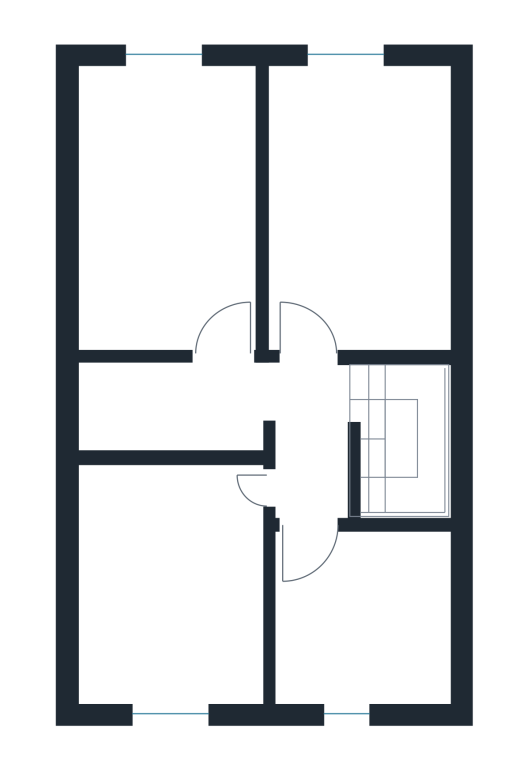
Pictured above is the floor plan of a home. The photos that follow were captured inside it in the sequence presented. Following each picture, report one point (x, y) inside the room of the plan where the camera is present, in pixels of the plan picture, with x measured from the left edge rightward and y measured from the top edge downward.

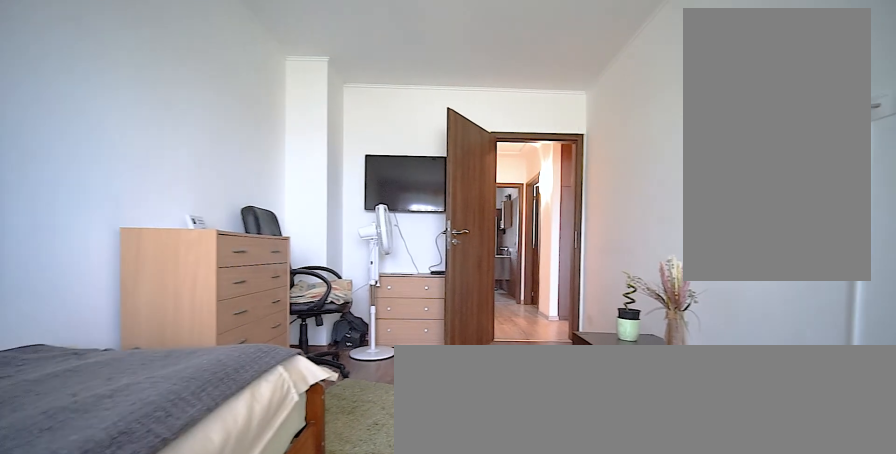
(365, 203)
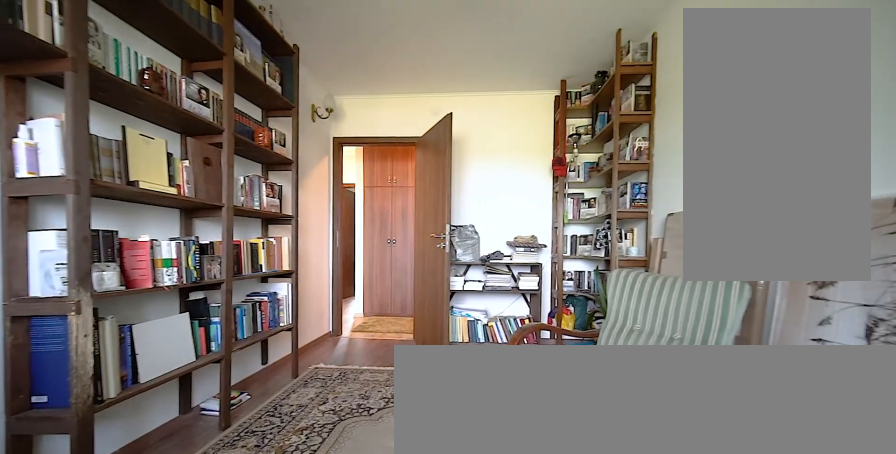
(165, 203)
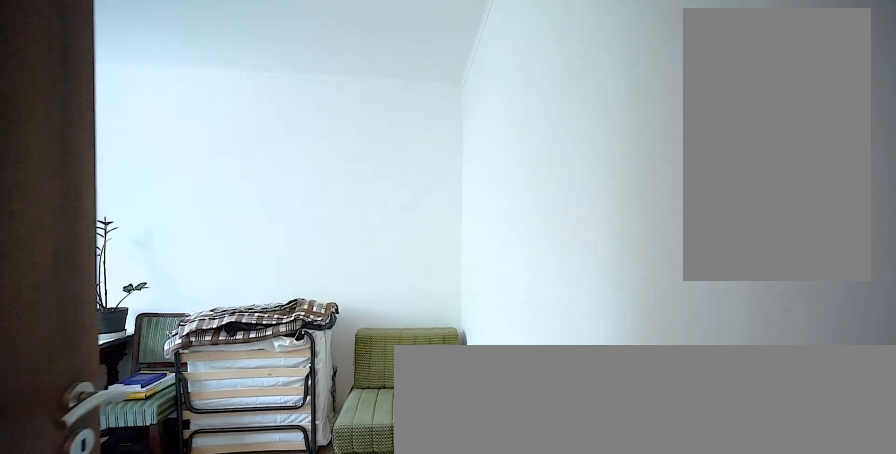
(164, 593)
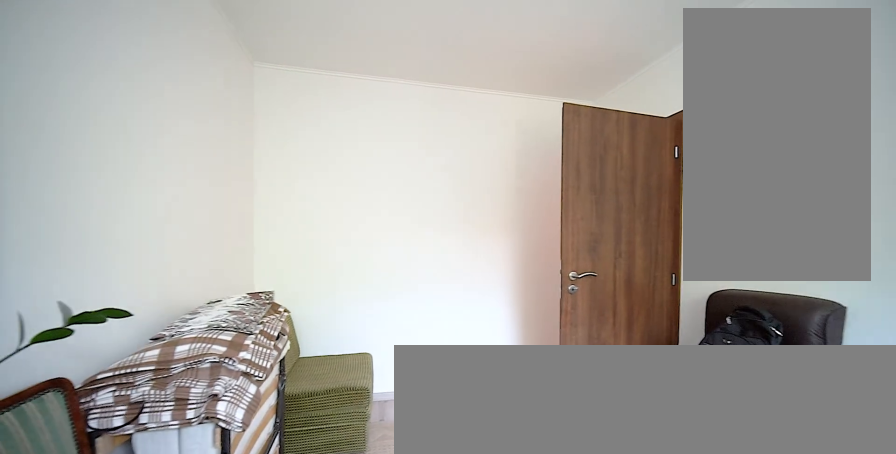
(165, 593)
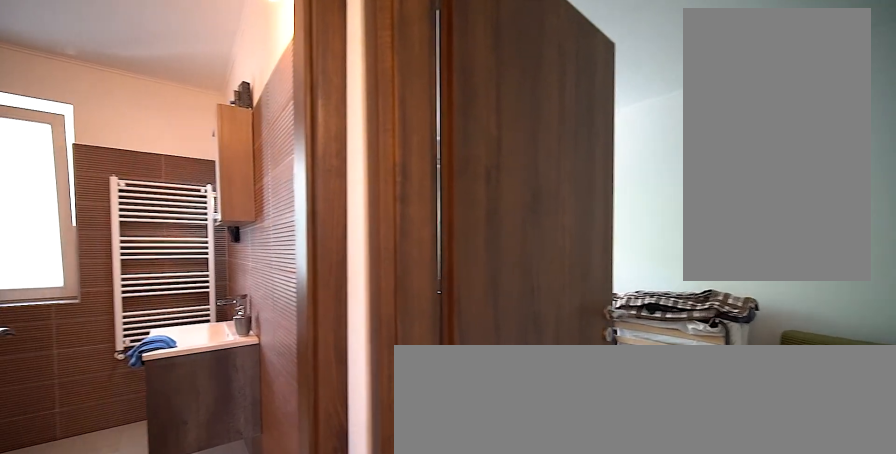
(363, 607)
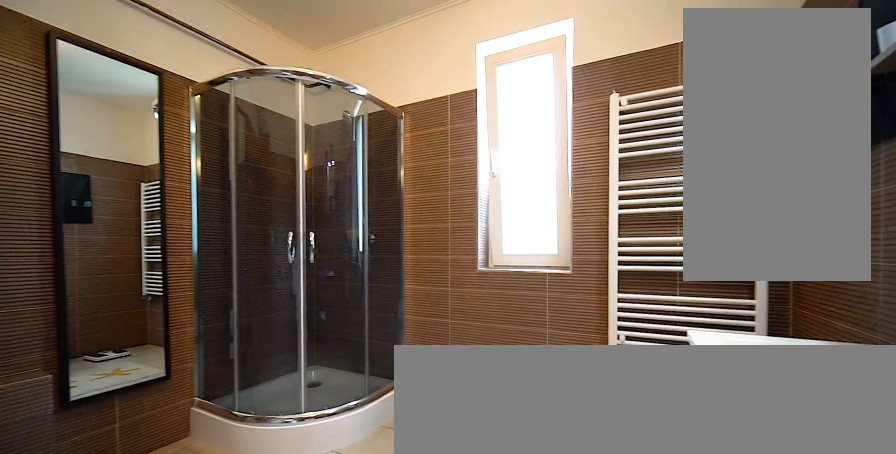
(363, 607)
